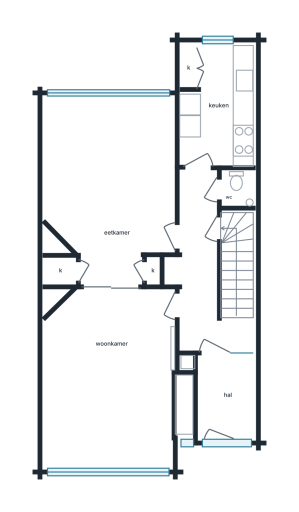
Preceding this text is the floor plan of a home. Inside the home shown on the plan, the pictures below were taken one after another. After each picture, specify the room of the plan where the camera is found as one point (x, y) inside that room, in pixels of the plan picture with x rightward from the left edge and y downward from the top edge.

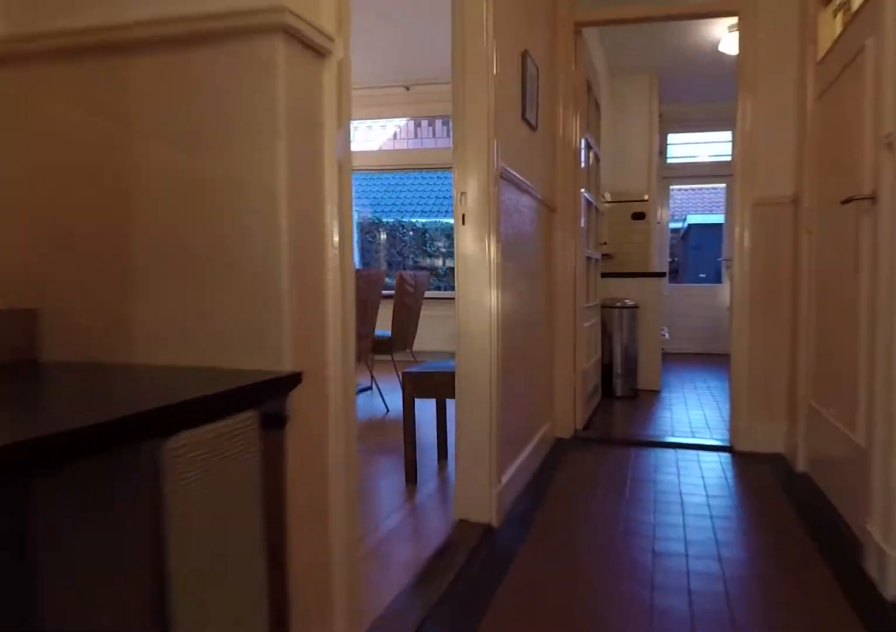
(202, 273)
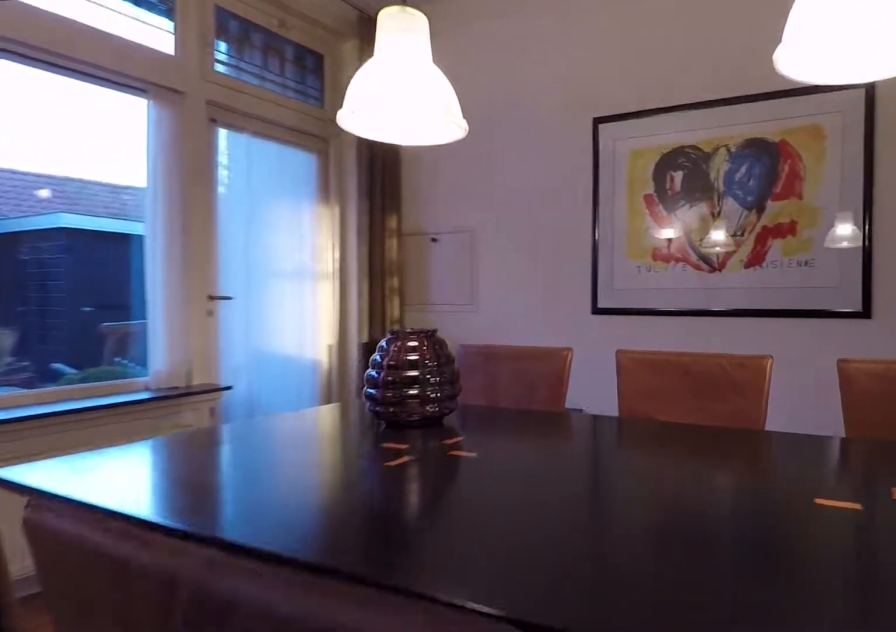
(114, 185)
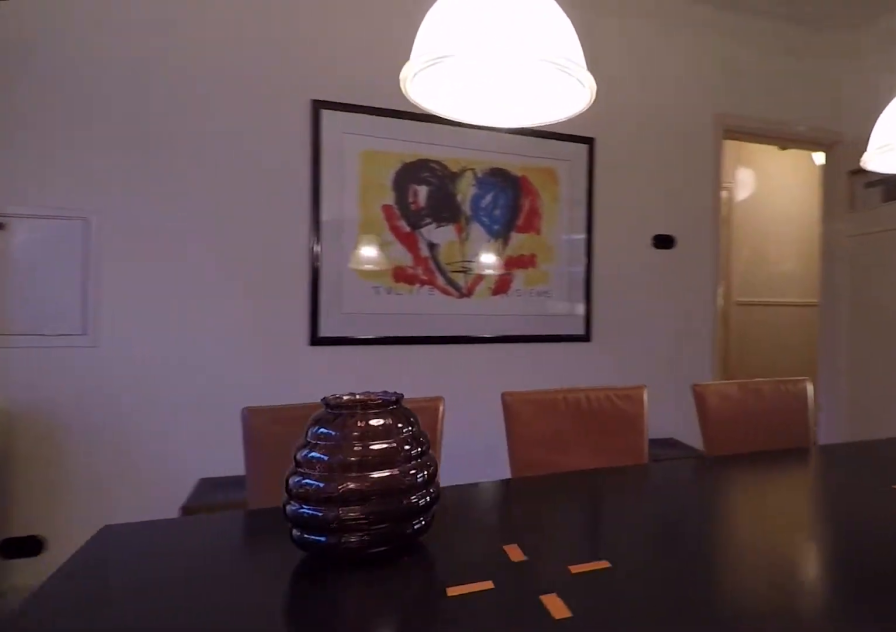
(114, 185)
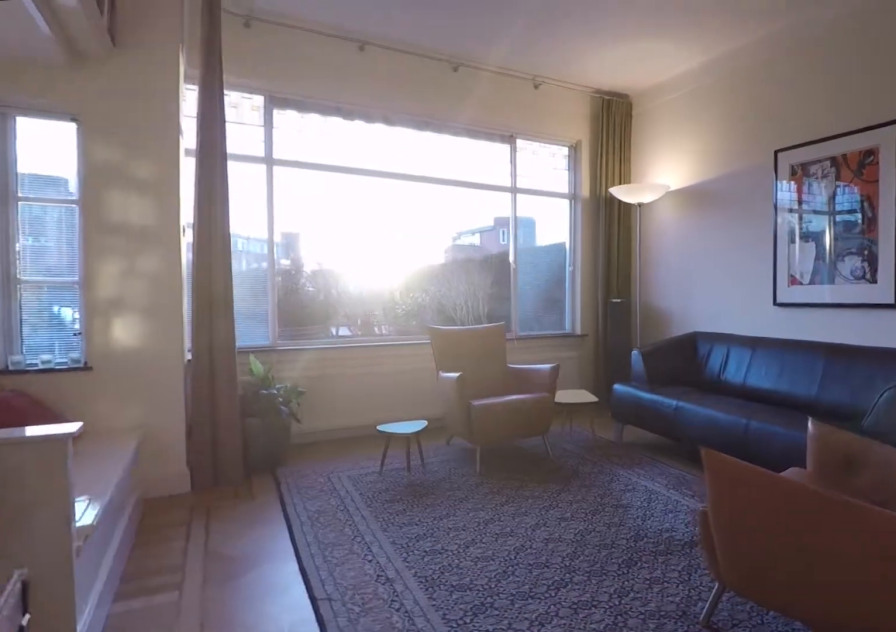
(117, 373)
